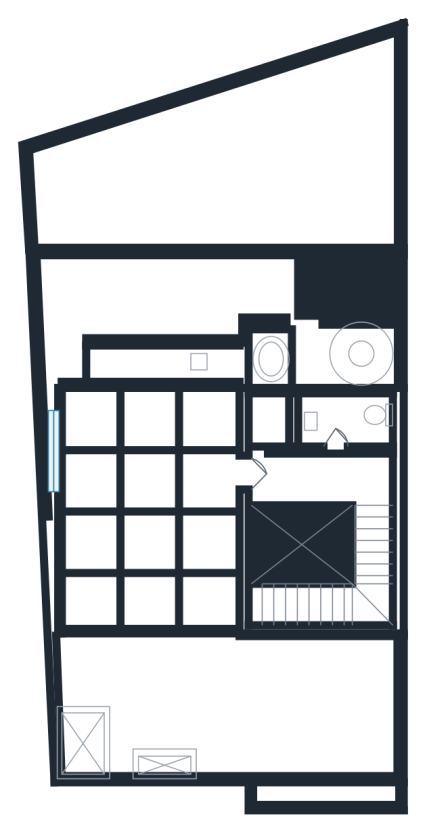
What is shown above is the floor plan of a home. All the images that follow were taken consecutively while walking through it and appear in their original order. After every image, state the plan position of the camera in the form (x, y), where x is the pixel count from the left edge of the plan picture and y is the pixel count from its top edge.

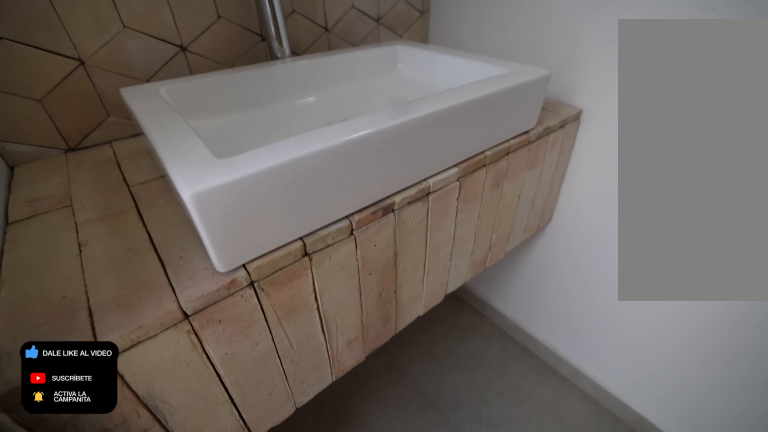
(333, 428)
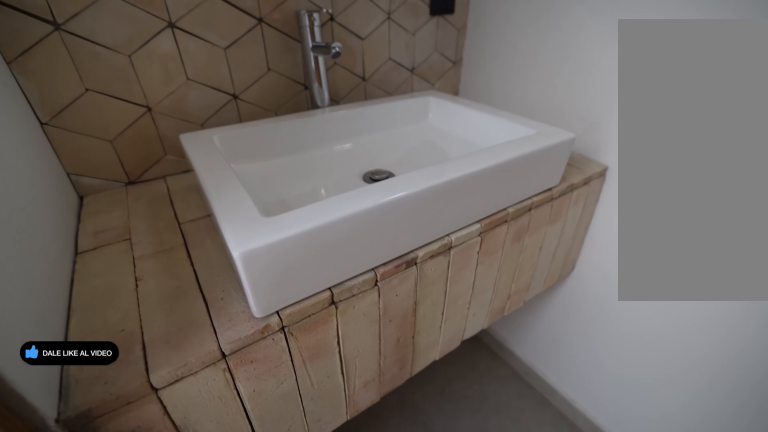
(332, 428)
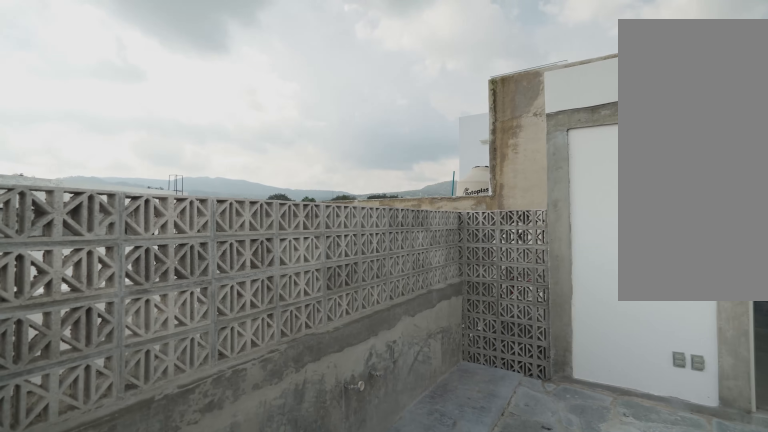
(78, 443)
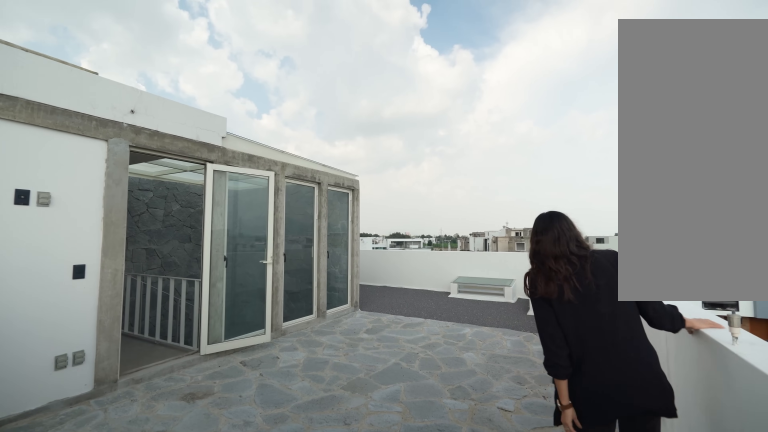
(101, 402)
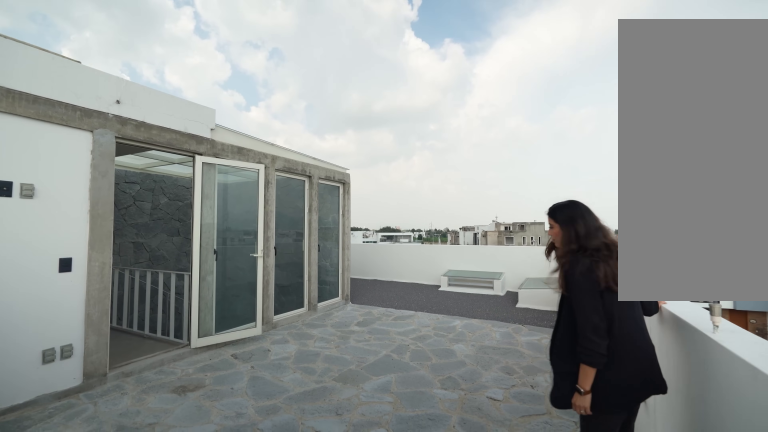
(96, 415)
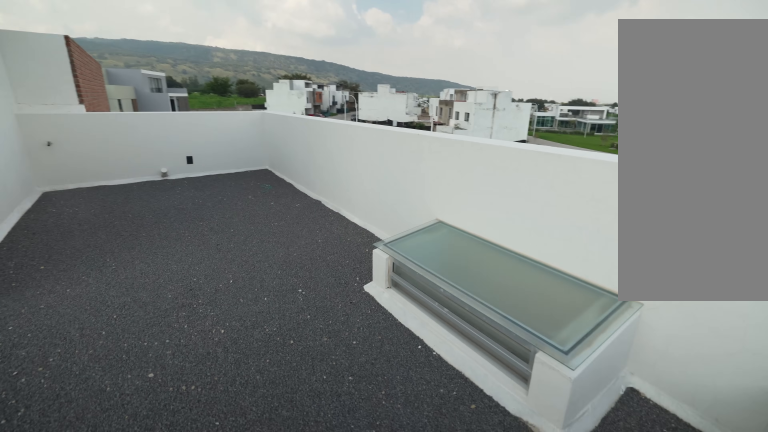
(67, 654)
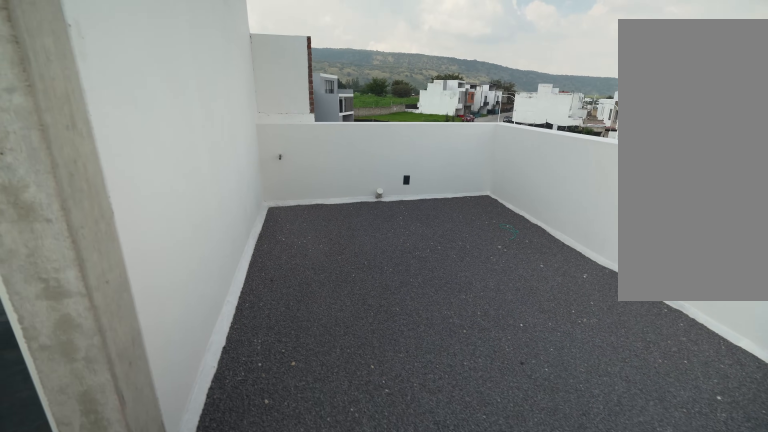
(179, 645)
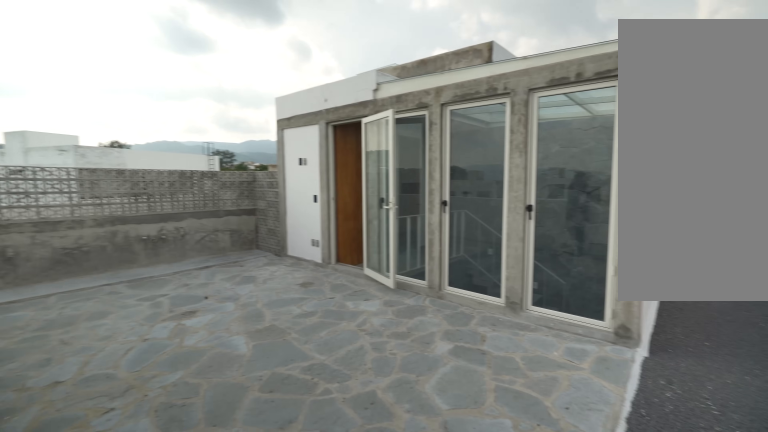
(83, 650)
